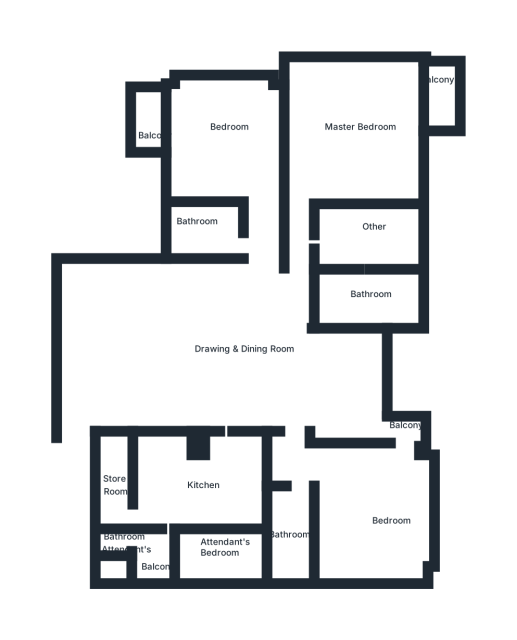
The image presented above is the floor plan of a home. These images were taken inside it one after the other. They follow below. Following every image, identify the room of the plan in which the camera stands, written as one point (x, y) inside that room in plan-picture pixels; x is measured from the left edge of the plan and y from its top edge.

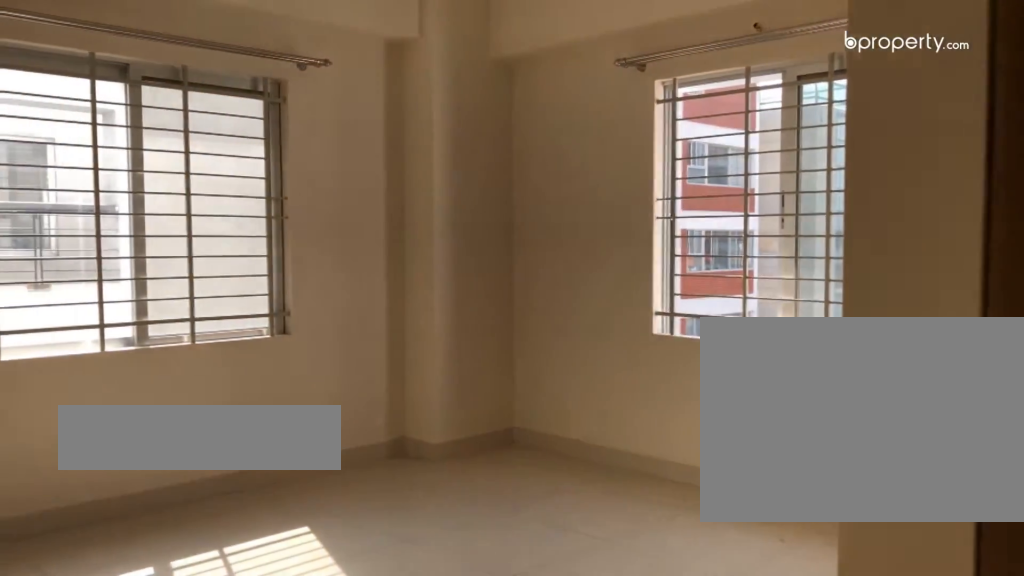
(378, 509)
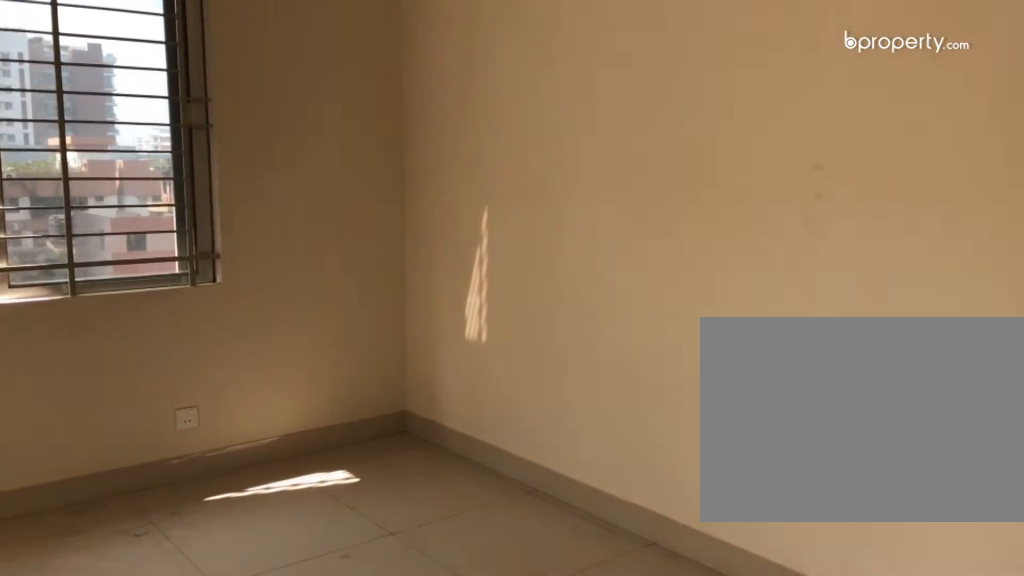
(376, 508)
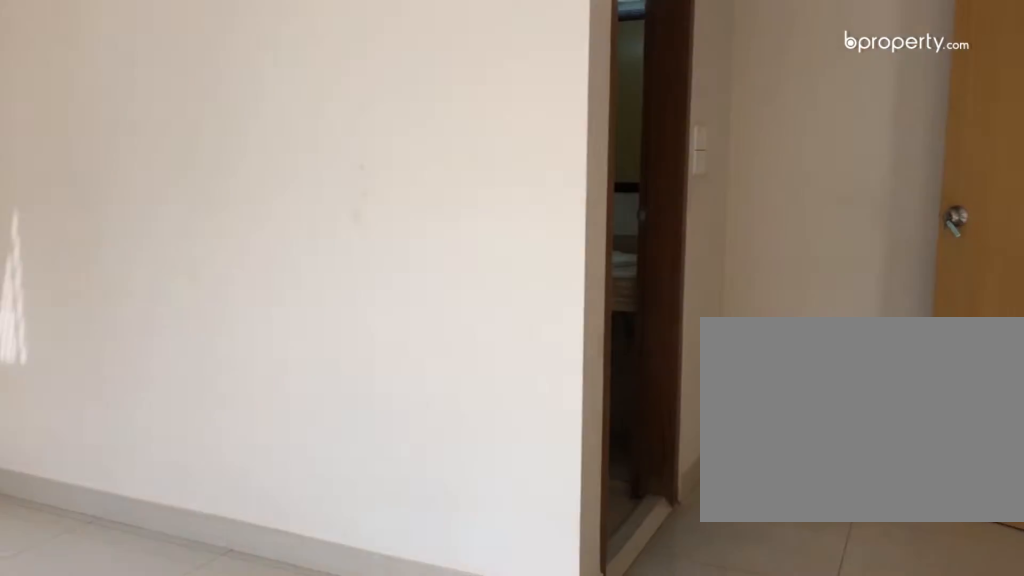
(376, 508)
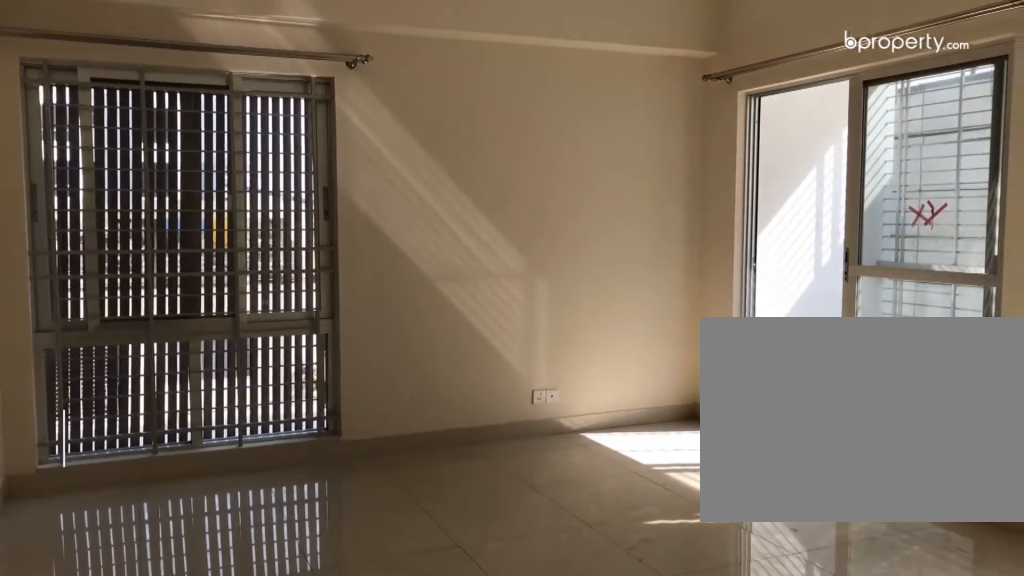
(353, 132)
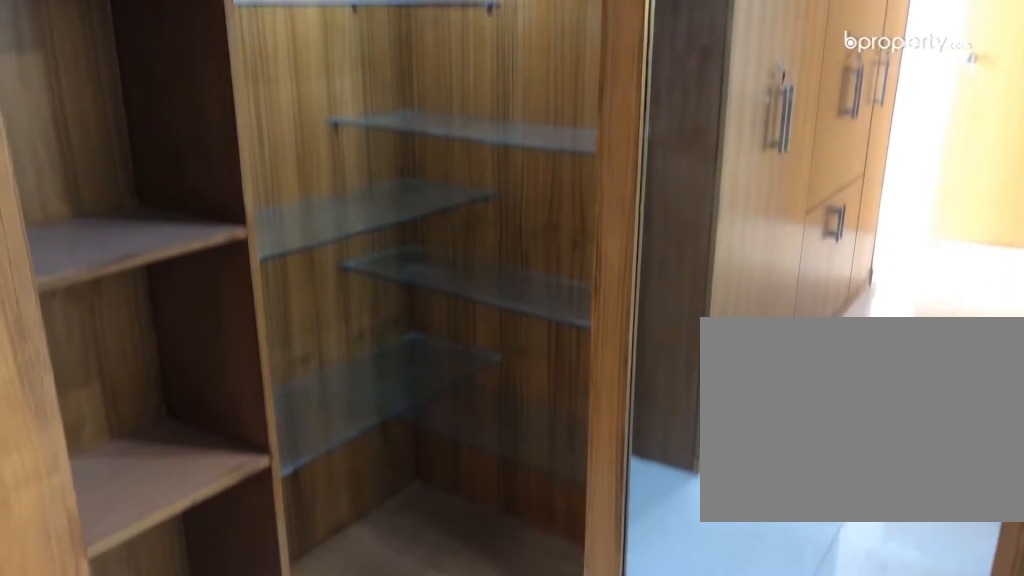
(366, 246)
